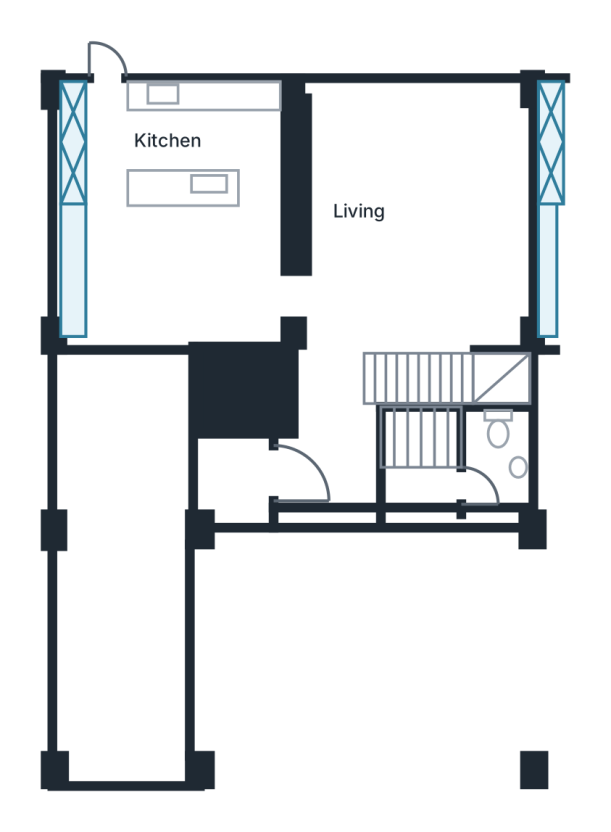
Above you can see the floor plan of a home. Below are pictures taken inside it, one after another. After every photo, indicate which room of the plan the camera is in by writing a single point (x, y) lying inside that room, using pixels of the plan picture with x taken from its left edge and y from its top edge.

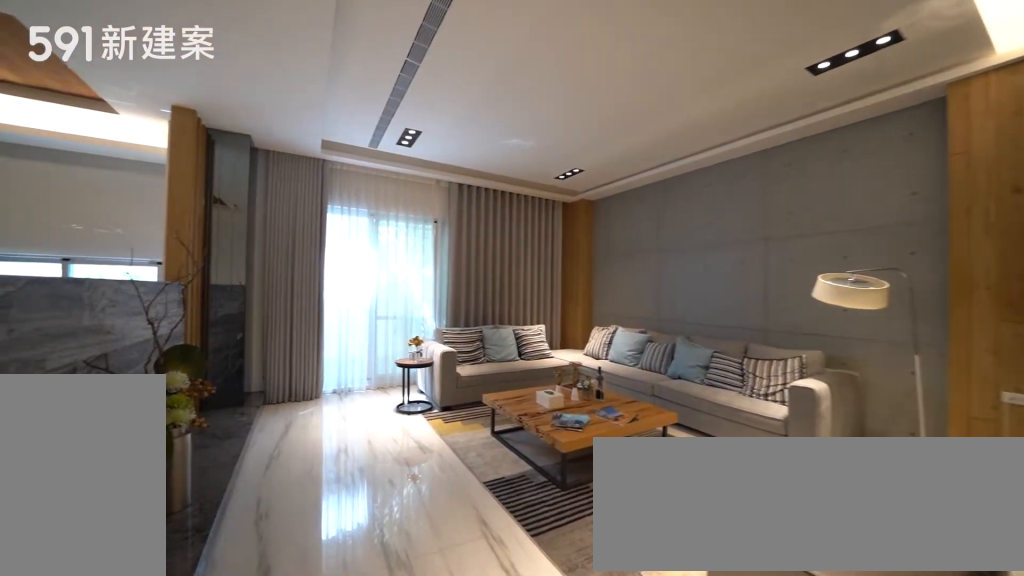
(413, 211)
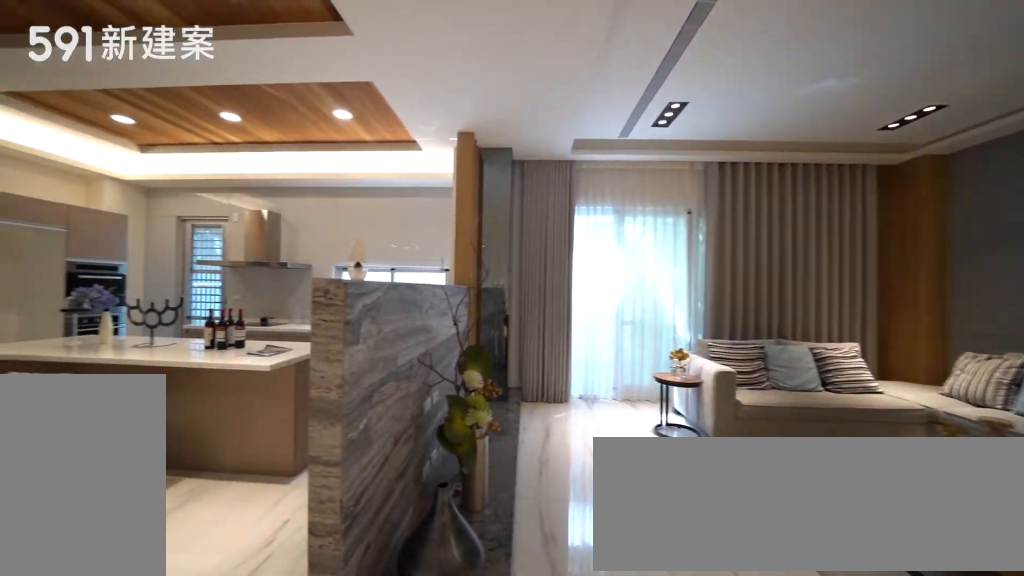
(413, 211)
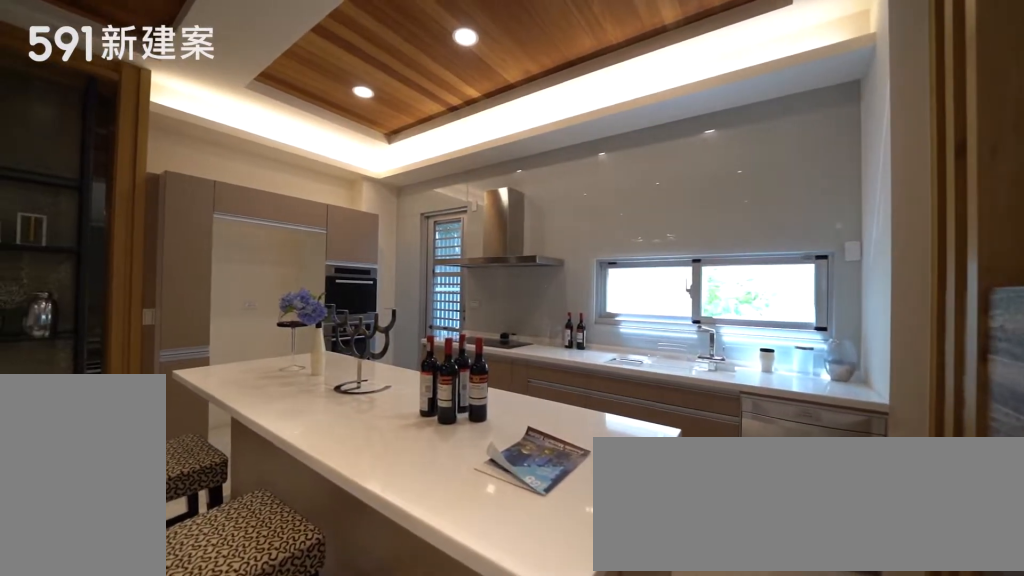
(156, 160)
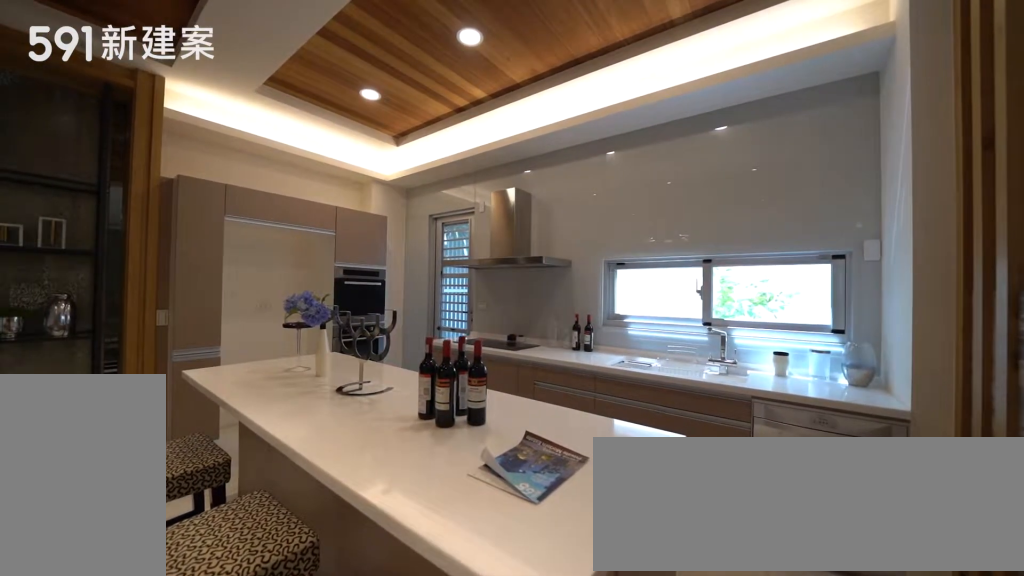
(156, 160)
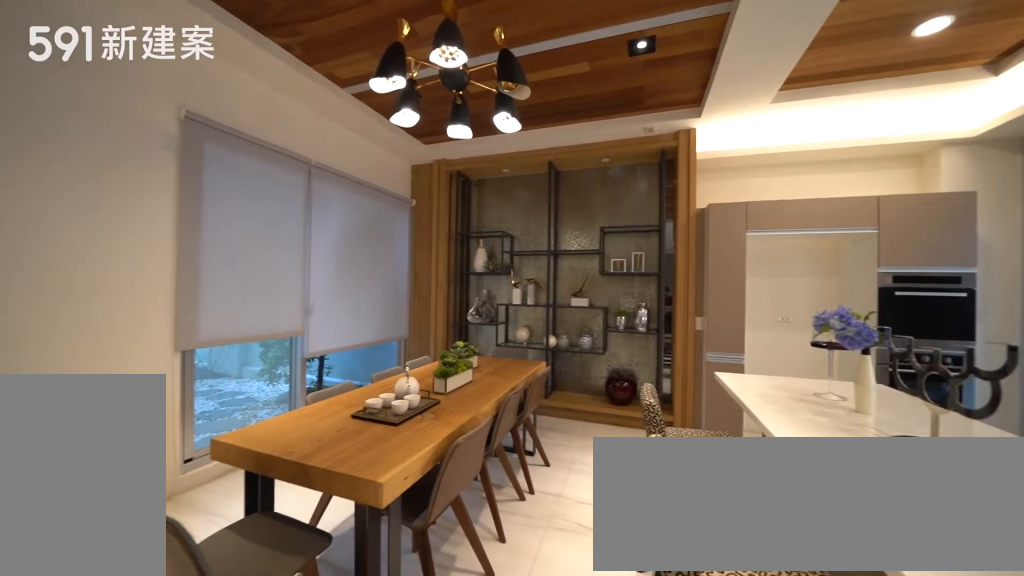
(160, 297)
